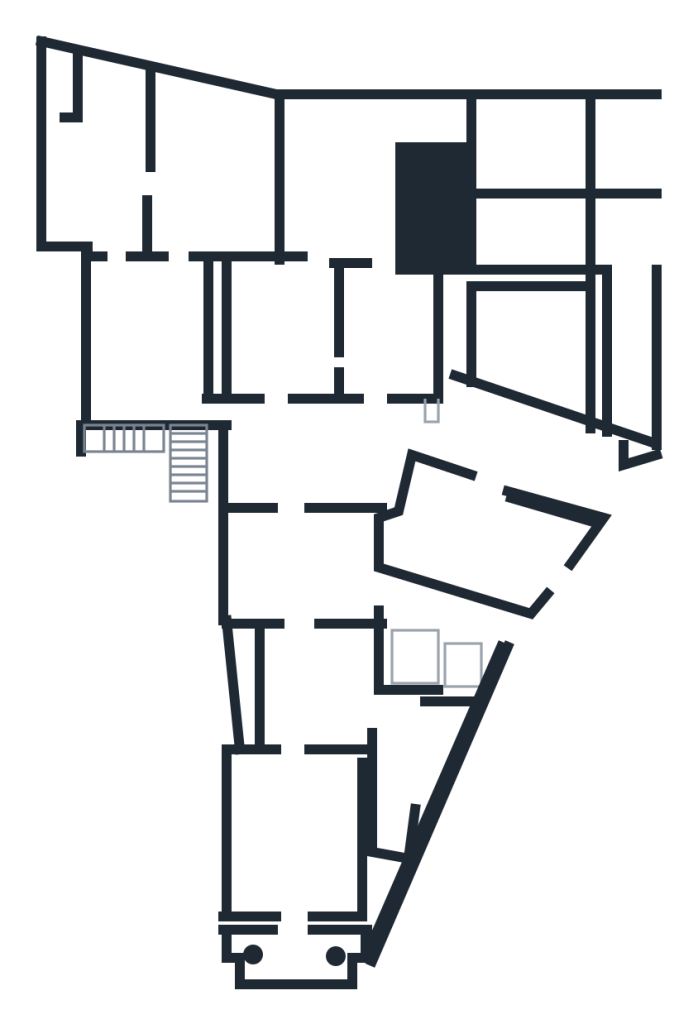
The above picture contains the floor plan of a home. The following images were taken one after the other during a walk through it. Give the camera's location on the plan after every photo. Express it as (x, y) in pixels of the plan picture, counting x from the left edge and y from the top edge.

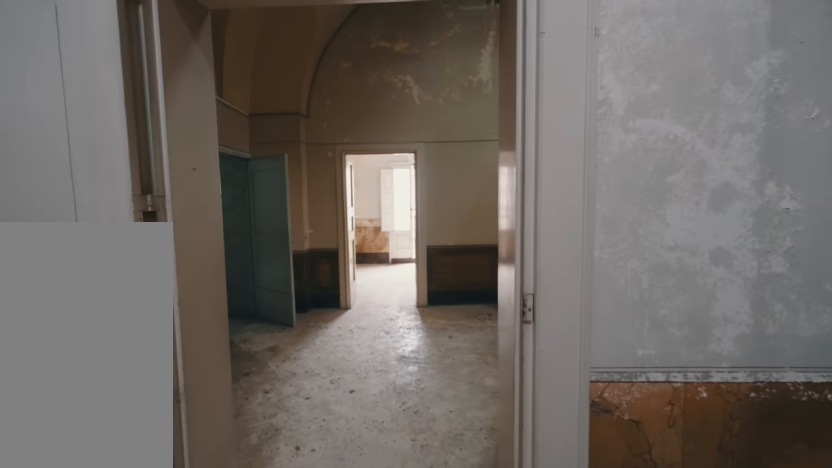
(299, 576)
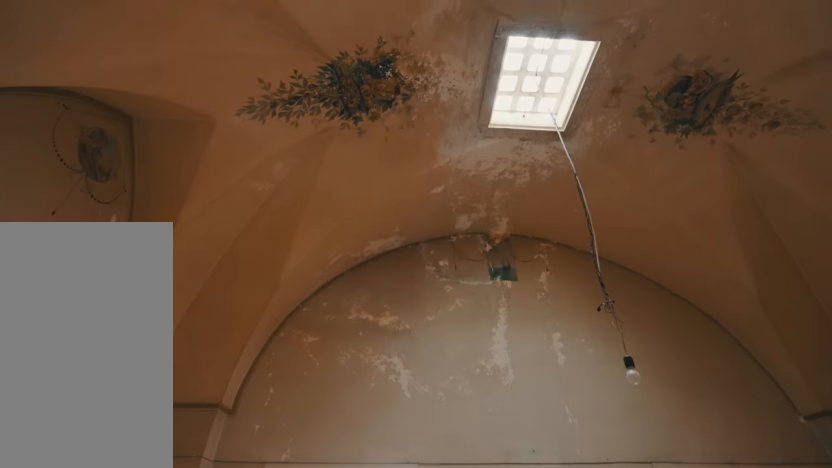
(318, 463)
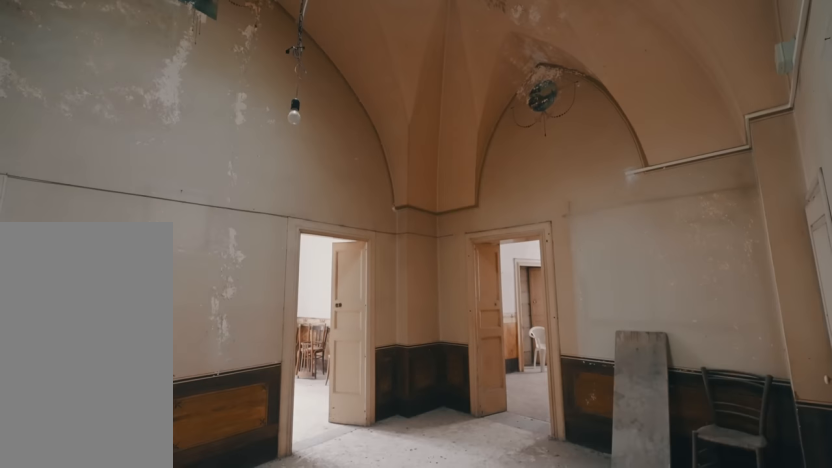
(318, 463)
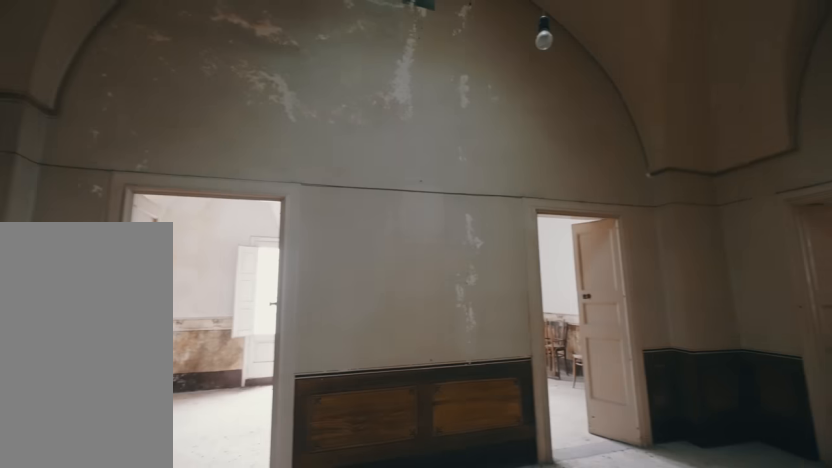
(317, 463)
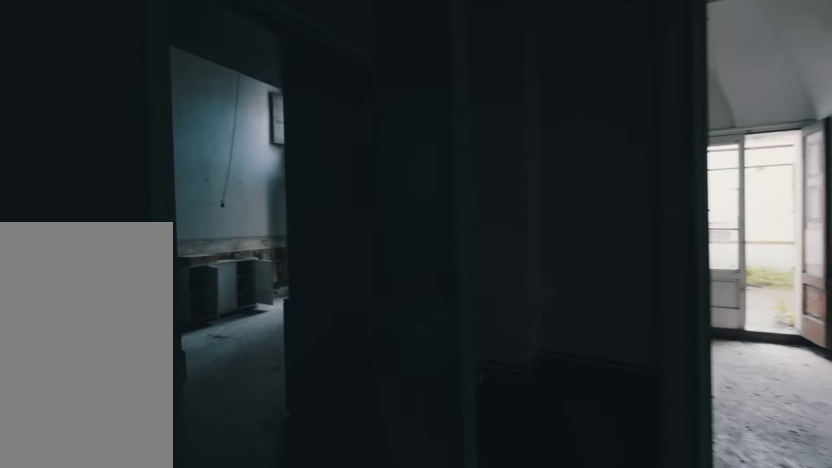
(317, 463)
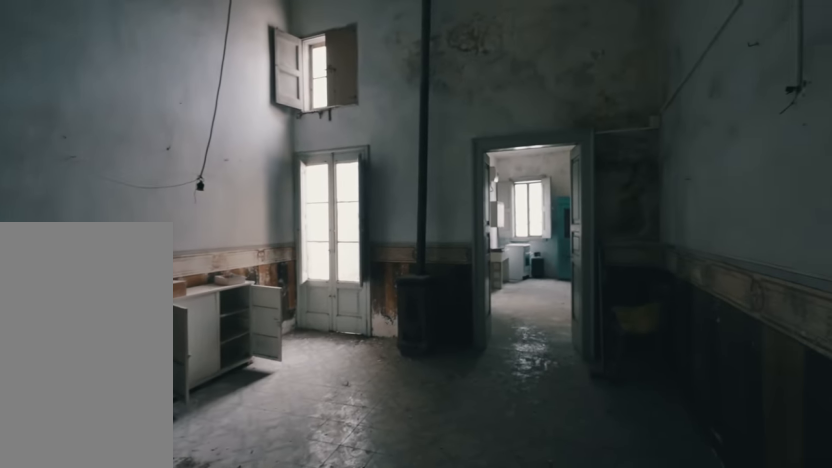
(150, 348)
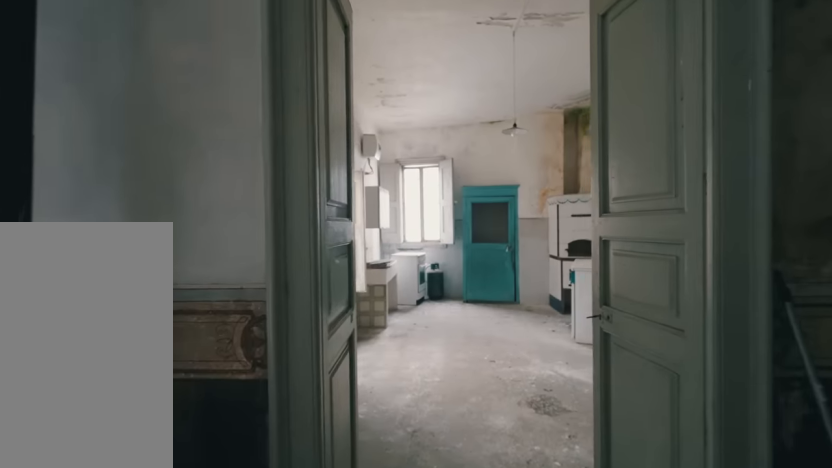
(153, 335)
